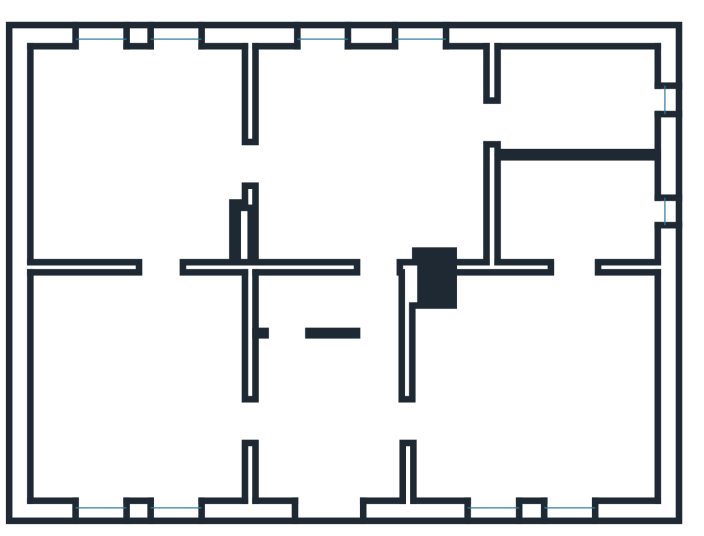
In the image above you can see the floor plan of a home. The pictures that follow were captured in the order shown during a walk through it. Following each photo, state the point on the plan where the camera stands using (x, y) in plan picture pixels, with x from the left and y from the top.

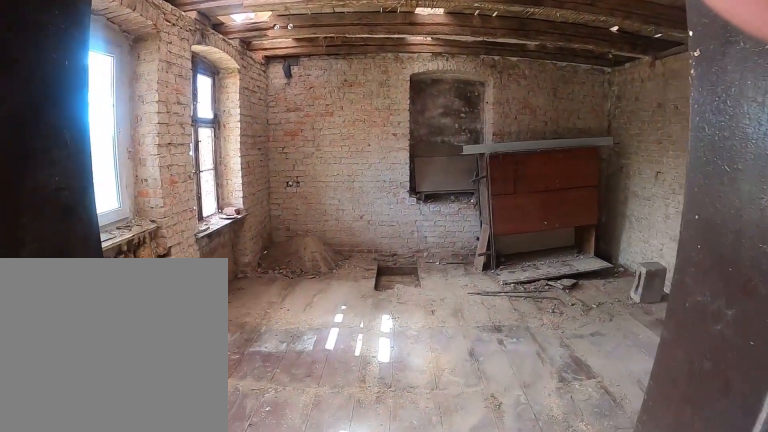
(275, 421)
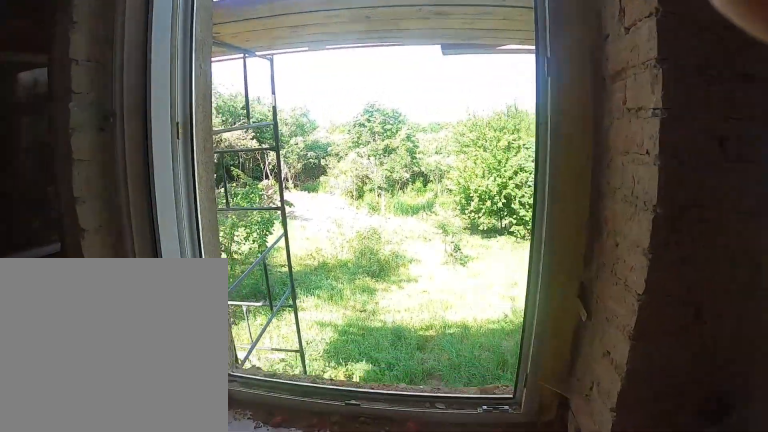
(98, 112)
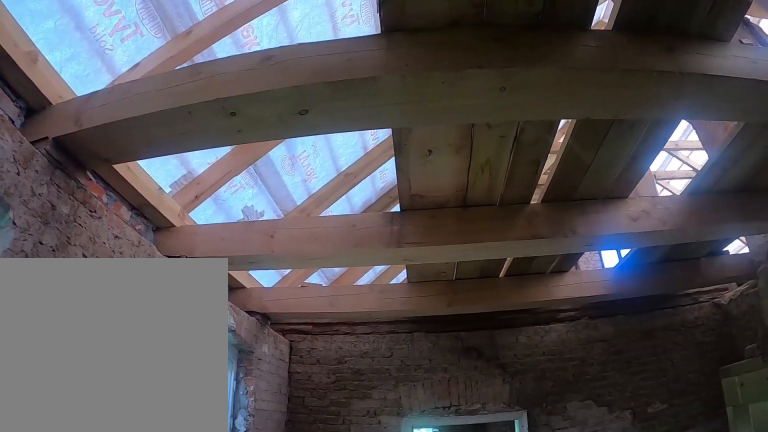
(352, 143)
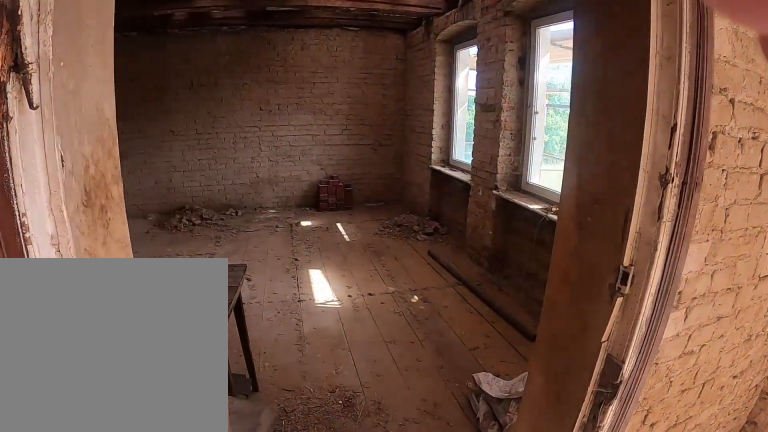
(371, 409)
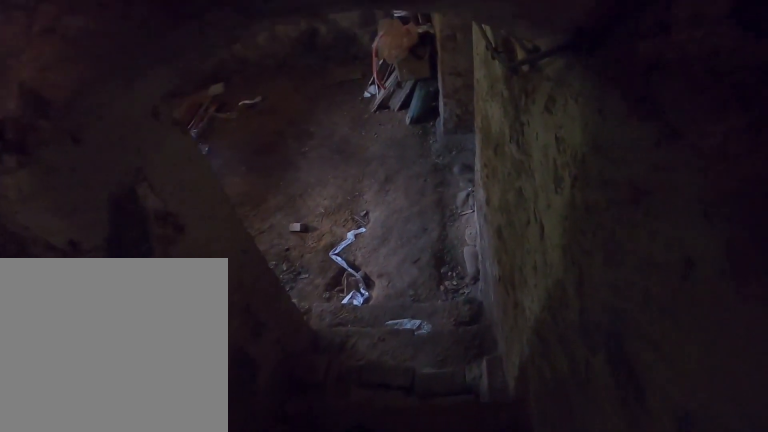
(301, 294)
